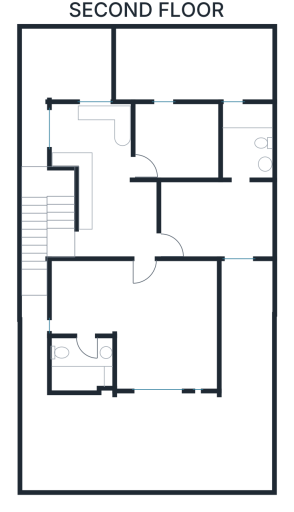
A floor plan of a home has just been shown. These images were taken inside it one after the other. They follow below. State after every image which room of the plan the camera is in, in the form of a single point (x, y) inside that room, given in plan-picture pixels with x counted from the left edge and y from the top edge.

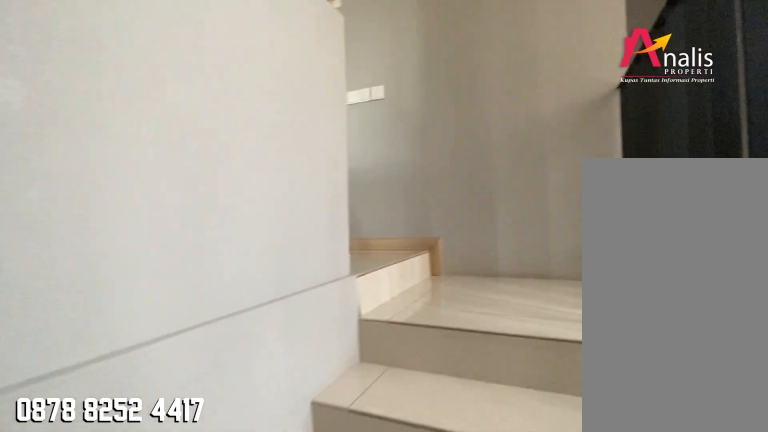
(46, 224)
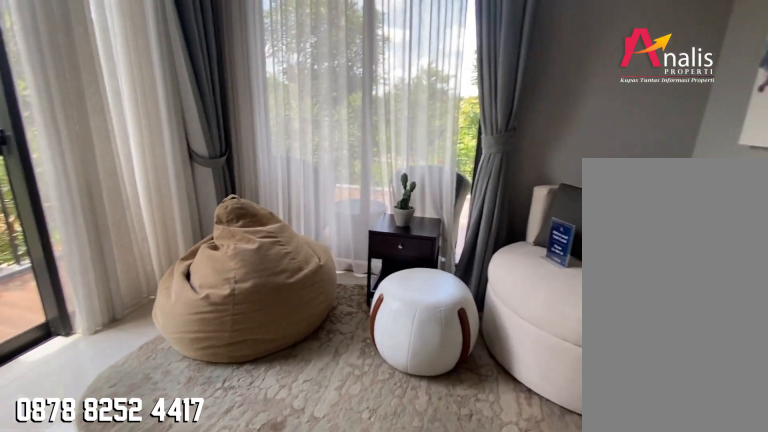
(100, 183)
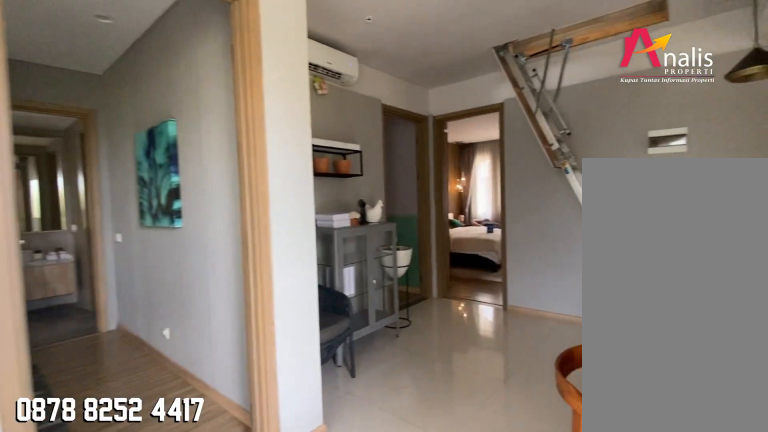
(97, 181)
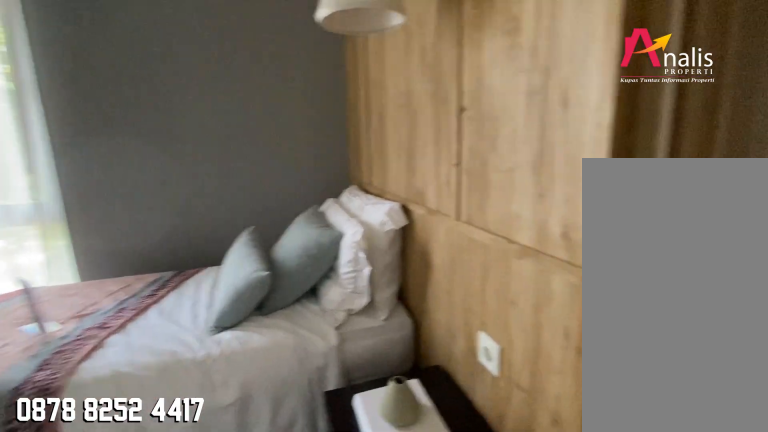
(176, 141)
